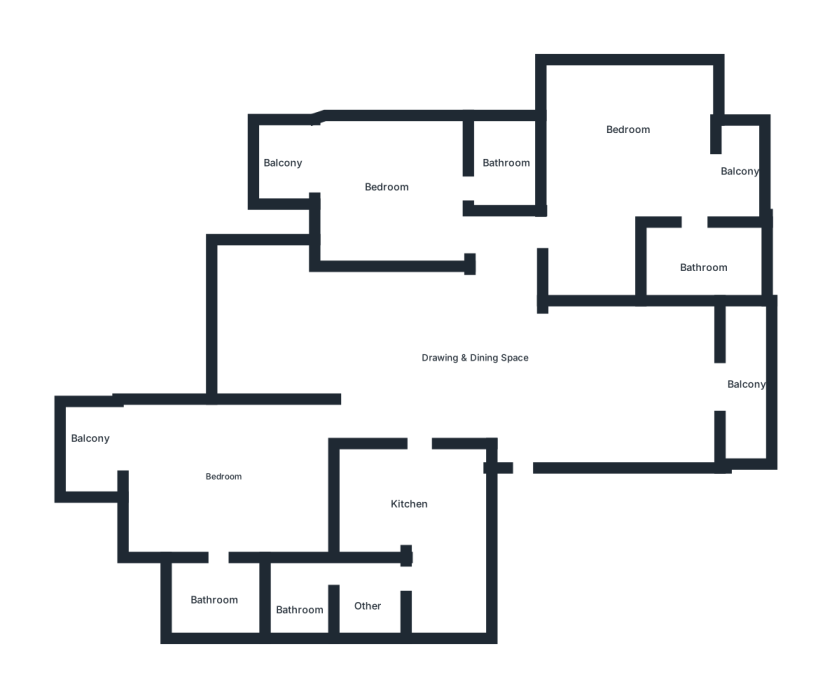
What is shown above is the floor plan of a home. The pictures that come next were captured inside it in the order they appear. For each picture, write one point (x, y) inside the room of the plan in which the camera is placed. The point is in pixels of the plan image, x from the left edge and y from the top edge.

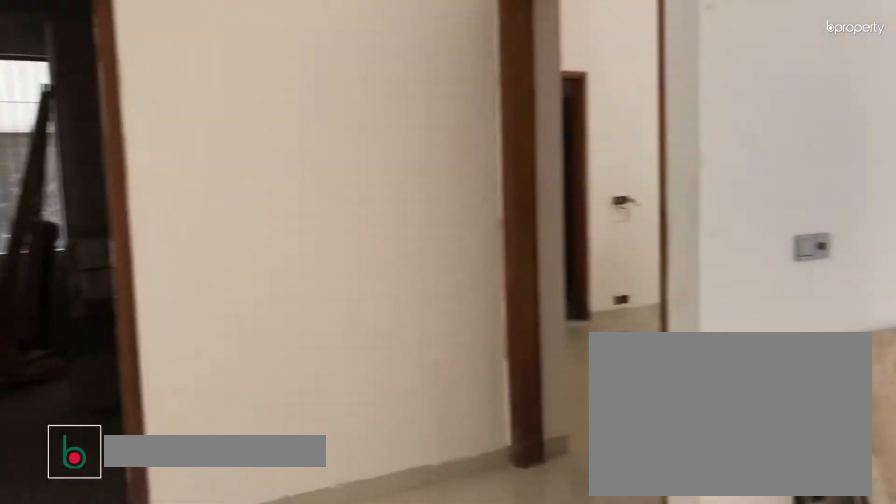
(405, 366)
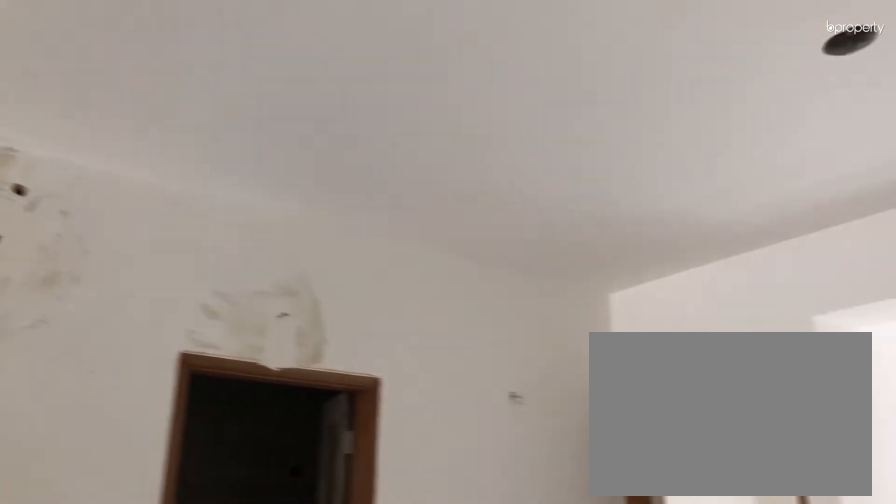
(405, 366)
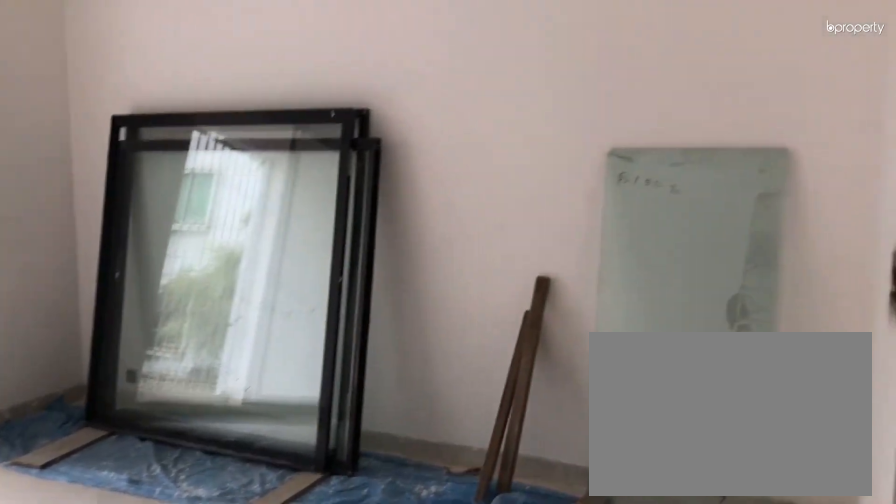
(622, 370)
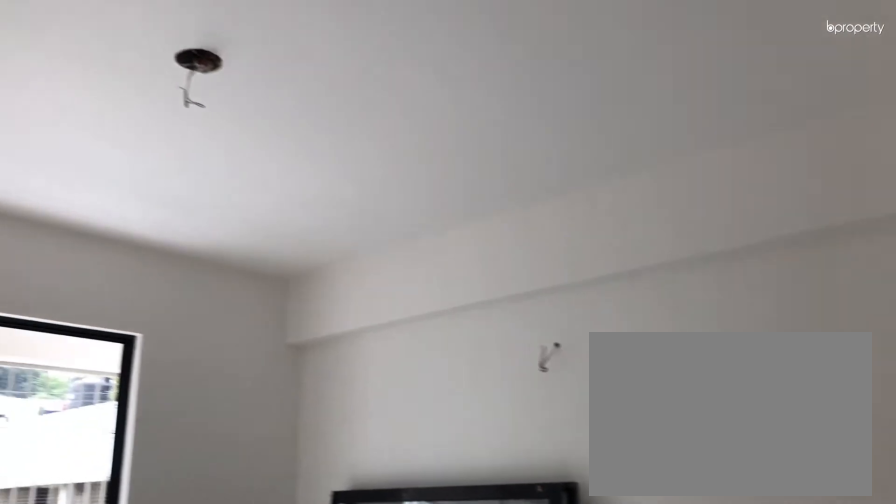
(622, 370)
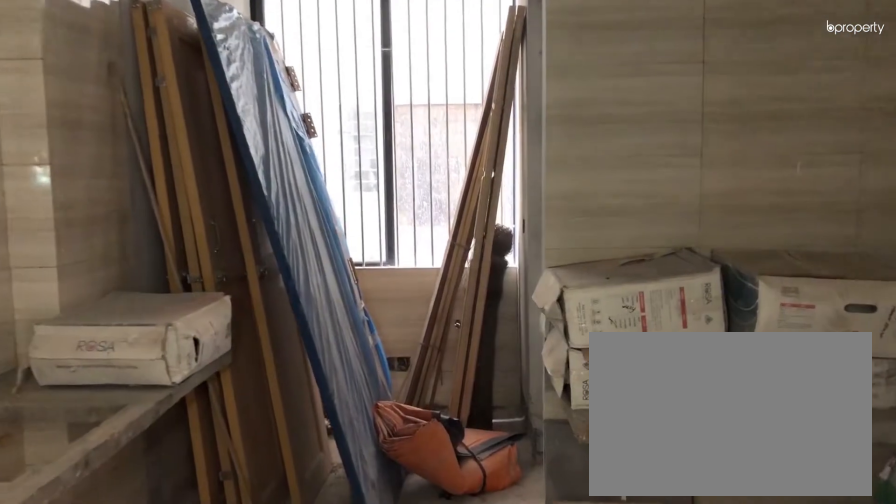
(414, 460)
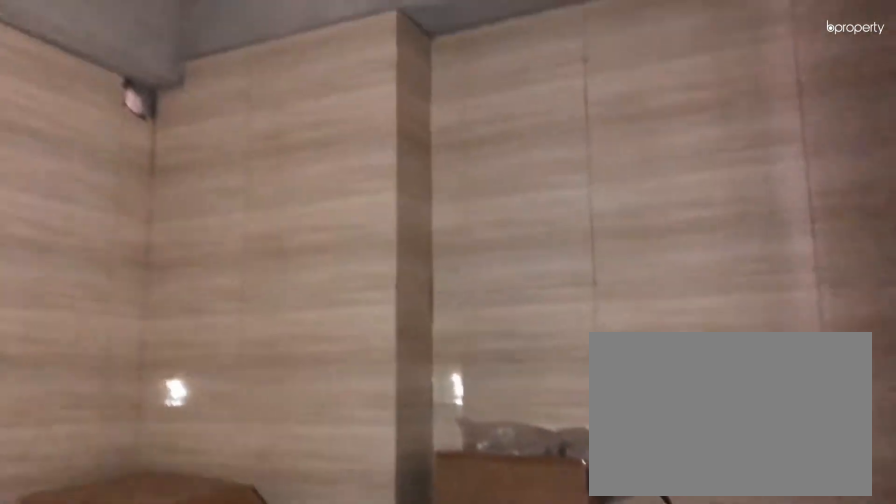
(405, 493)
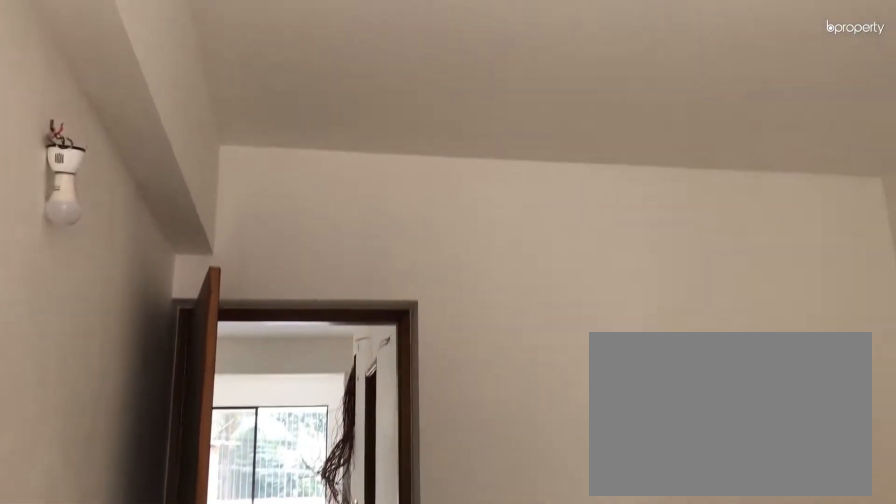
(213, 471)
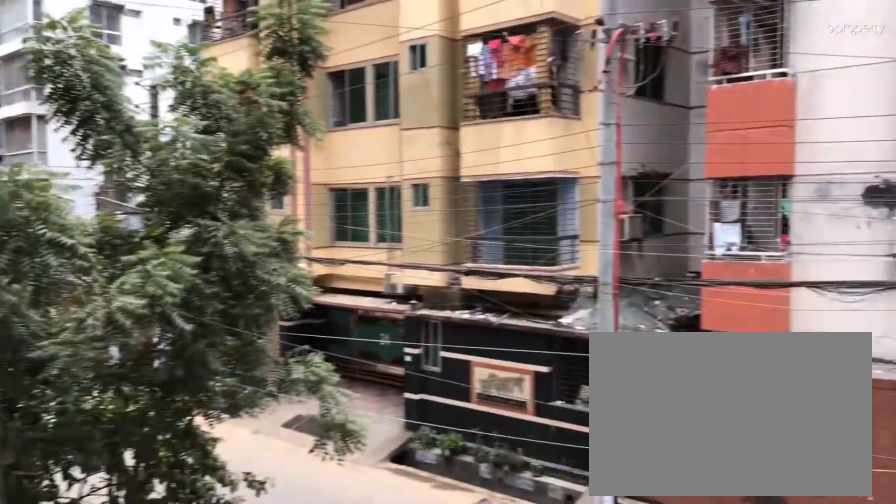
(99, 449)
